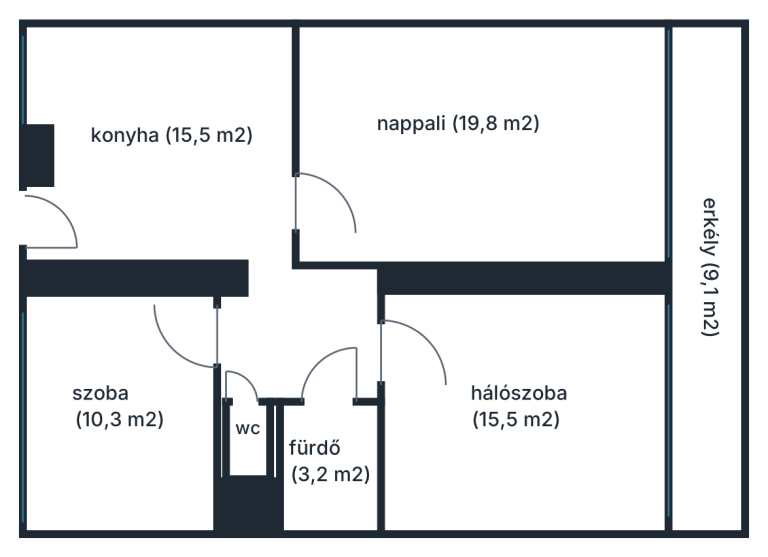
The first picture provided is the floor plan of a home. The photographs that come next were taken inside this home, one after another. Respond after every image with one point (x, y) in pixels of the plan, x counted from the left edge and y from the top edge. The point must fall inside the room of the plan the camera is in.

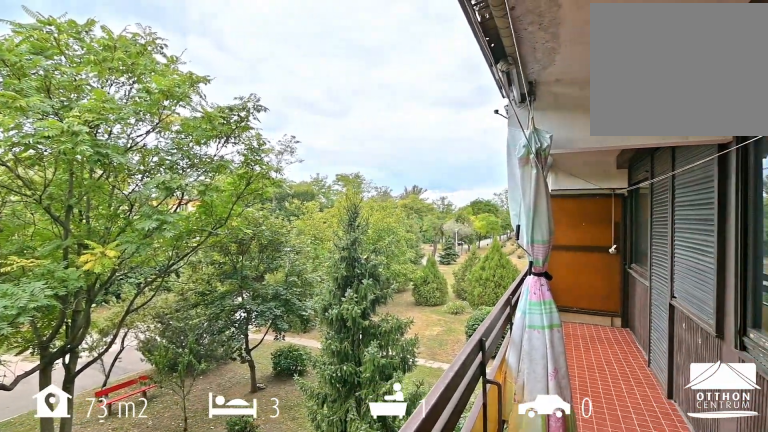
(706, 292)
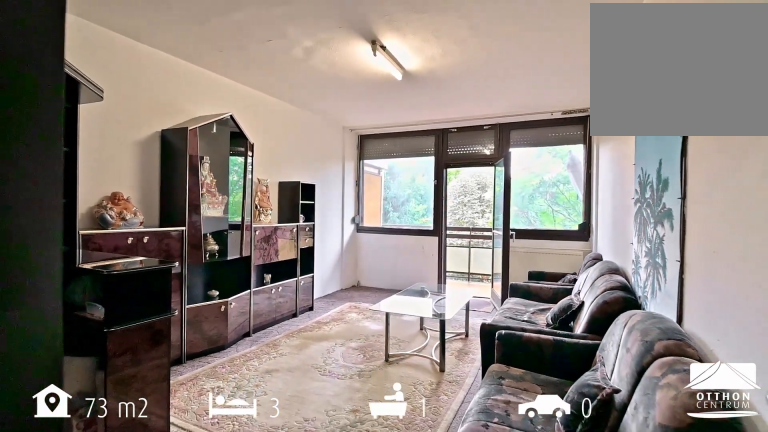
(480, 145)
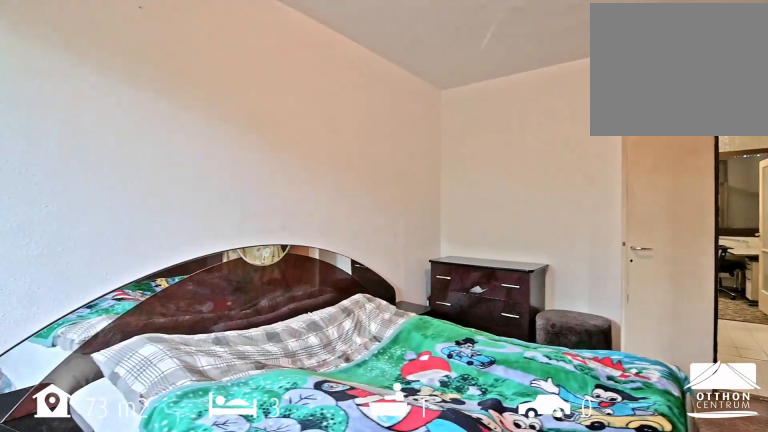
(529, 410)
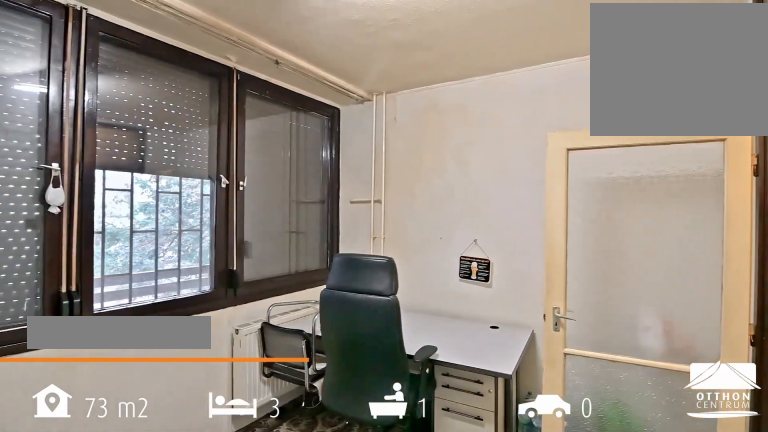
(120, 410)
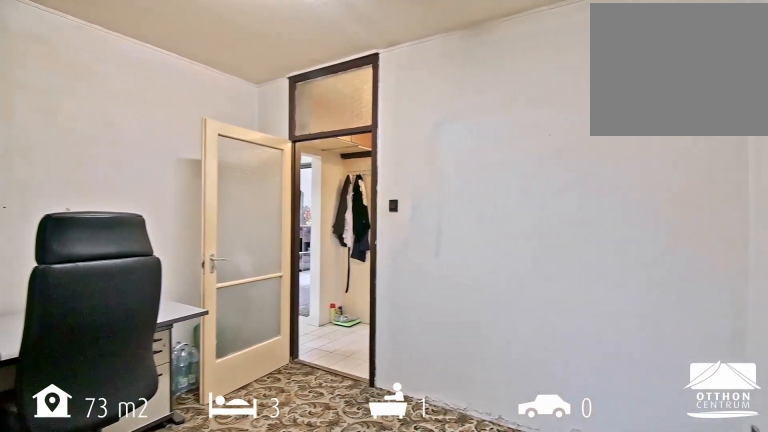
(120, 410)
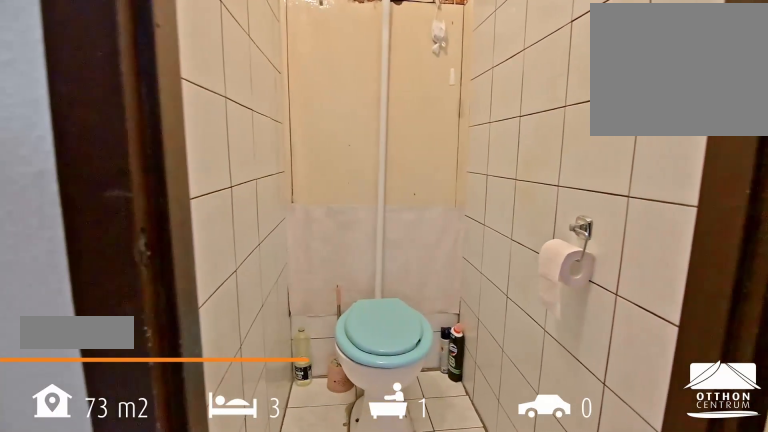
(247, 448)
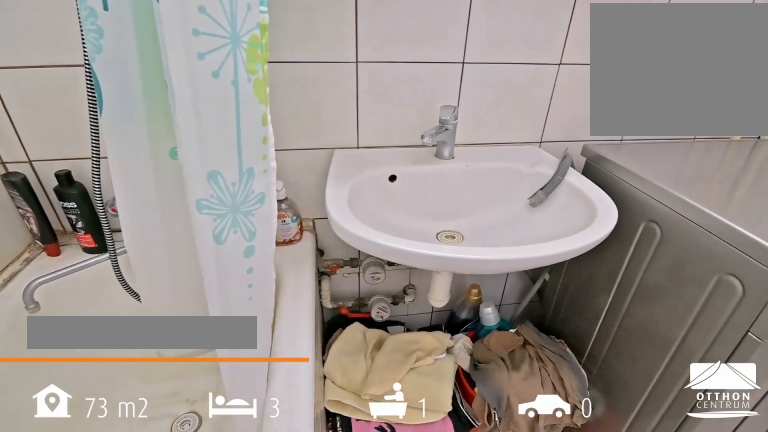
(329, 463)
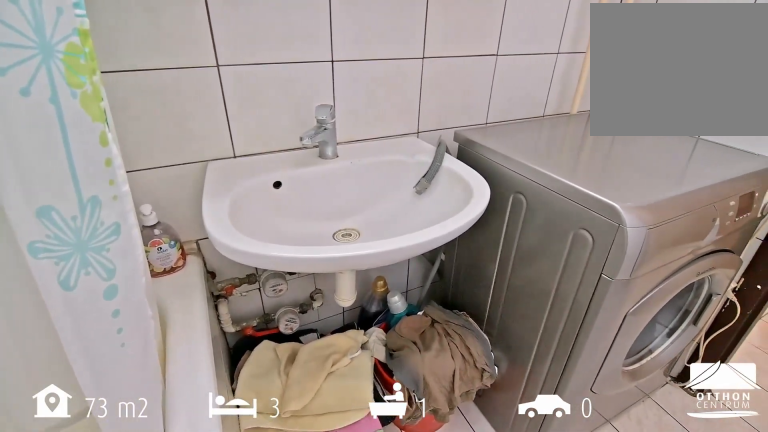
(329, 463)
